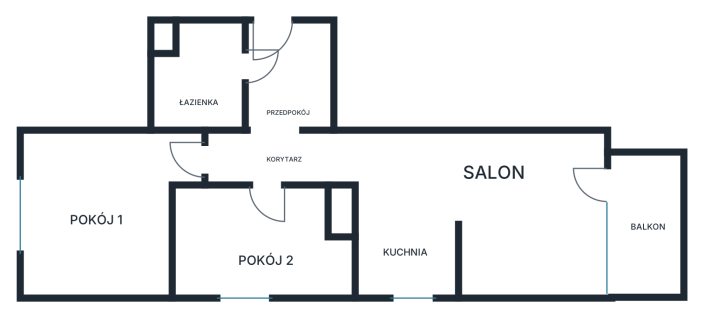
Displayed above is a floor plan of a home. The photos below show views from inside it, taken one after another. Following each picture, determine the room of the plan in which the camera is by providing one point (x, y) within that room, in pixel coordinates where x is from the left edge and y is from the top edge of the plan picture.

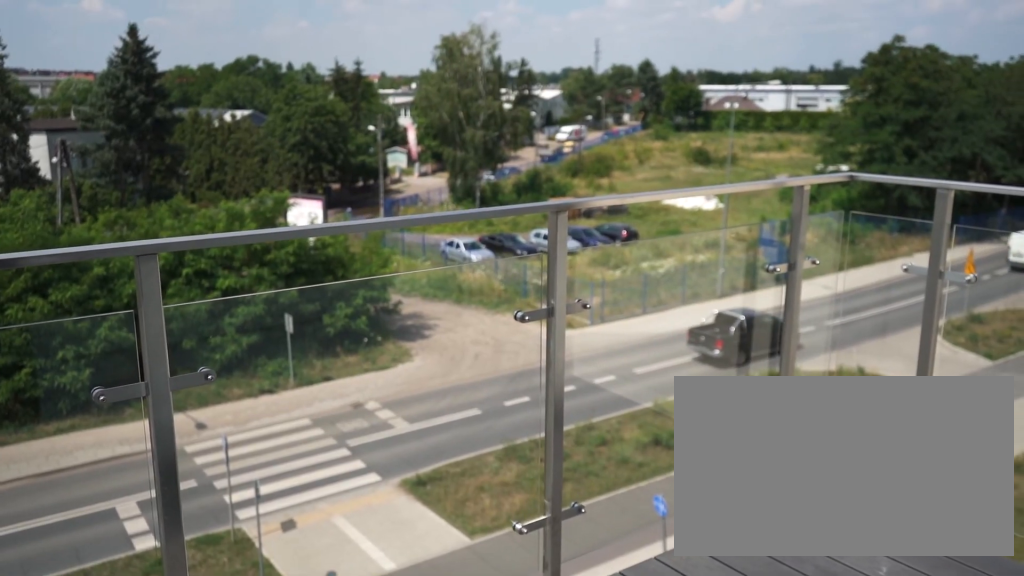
(648, 247)
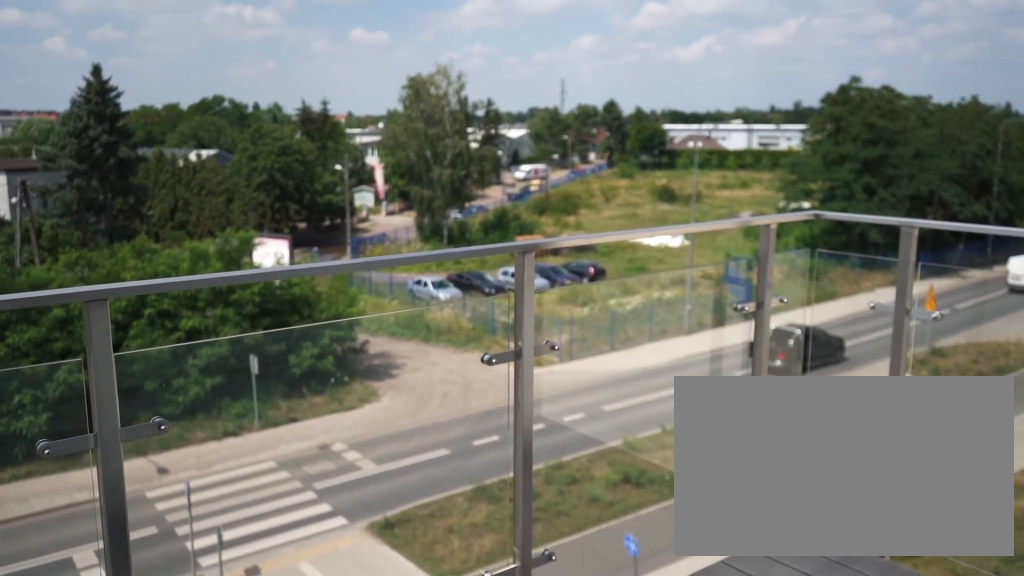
(648, 247)
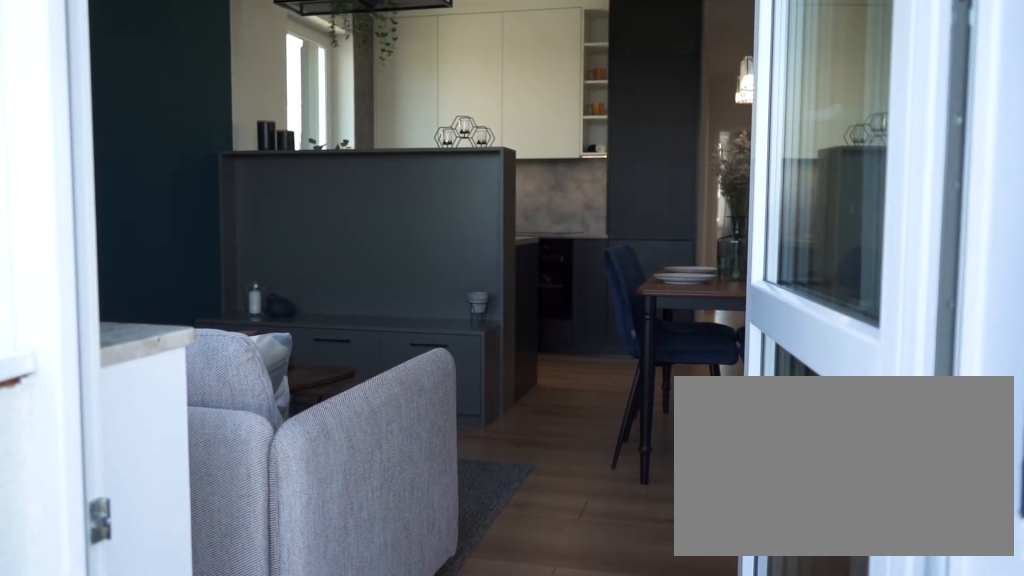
(488, 211)
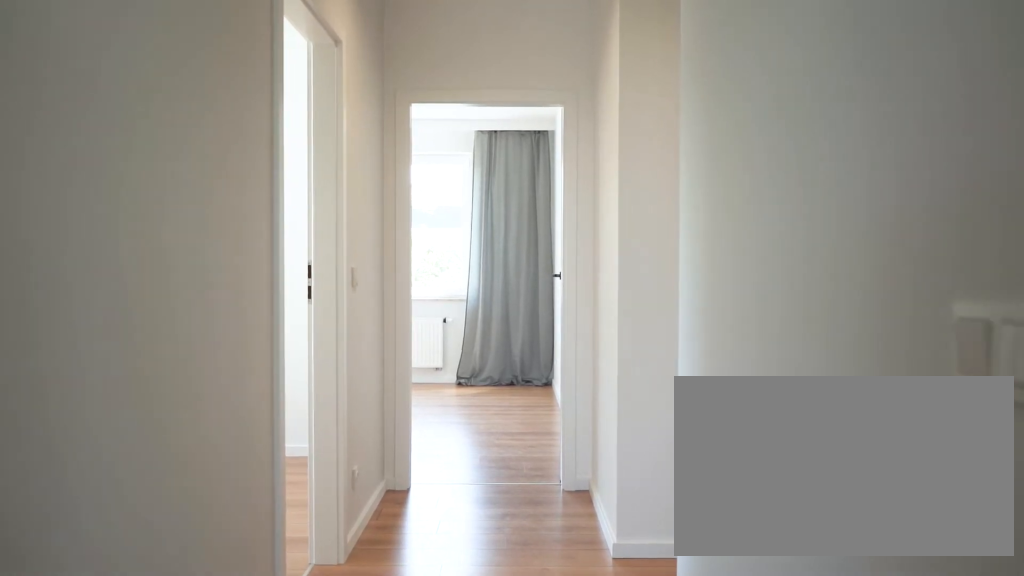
(281, 158)
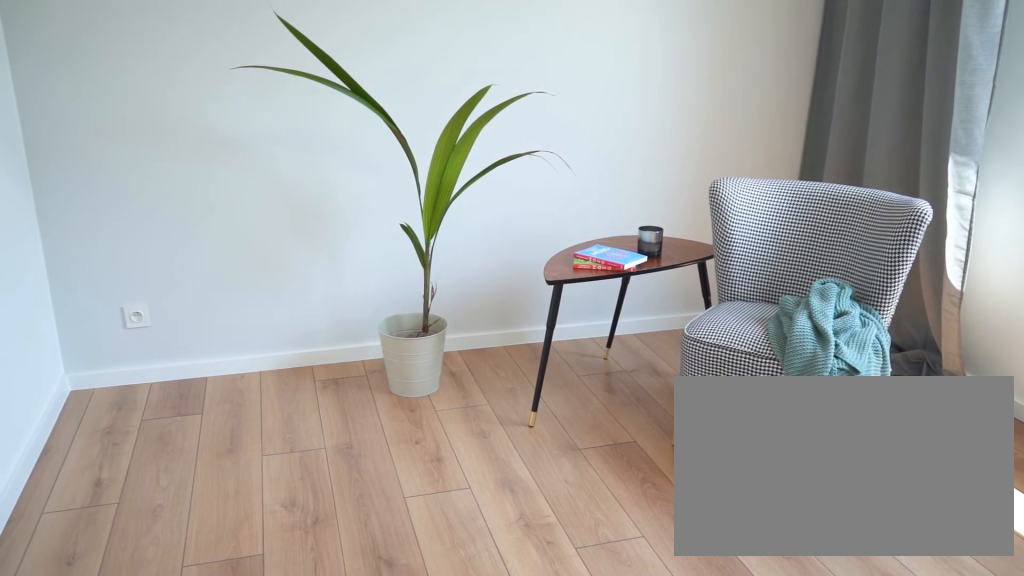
(107, 215)
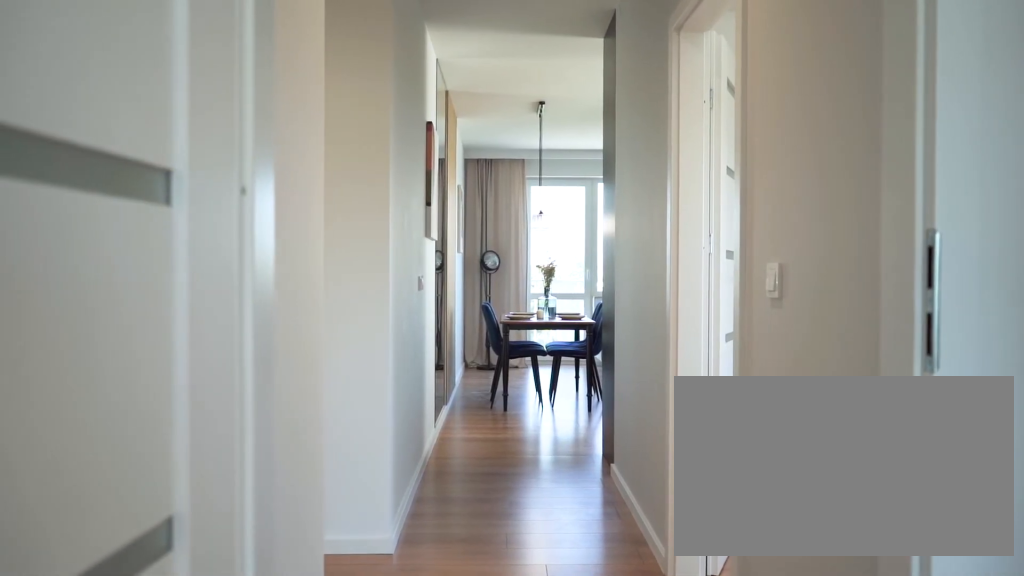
(281, 158)
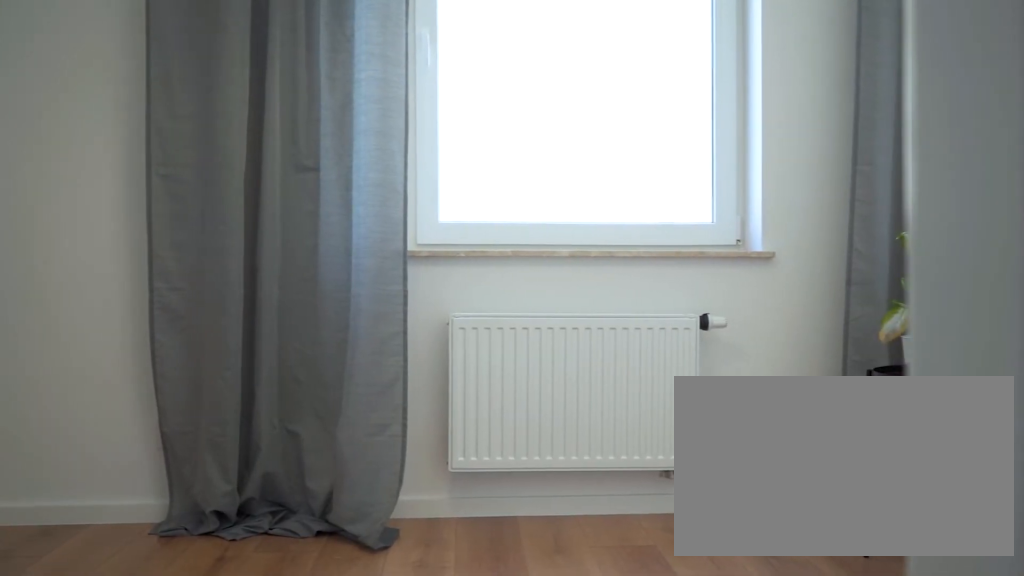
(289, 252)
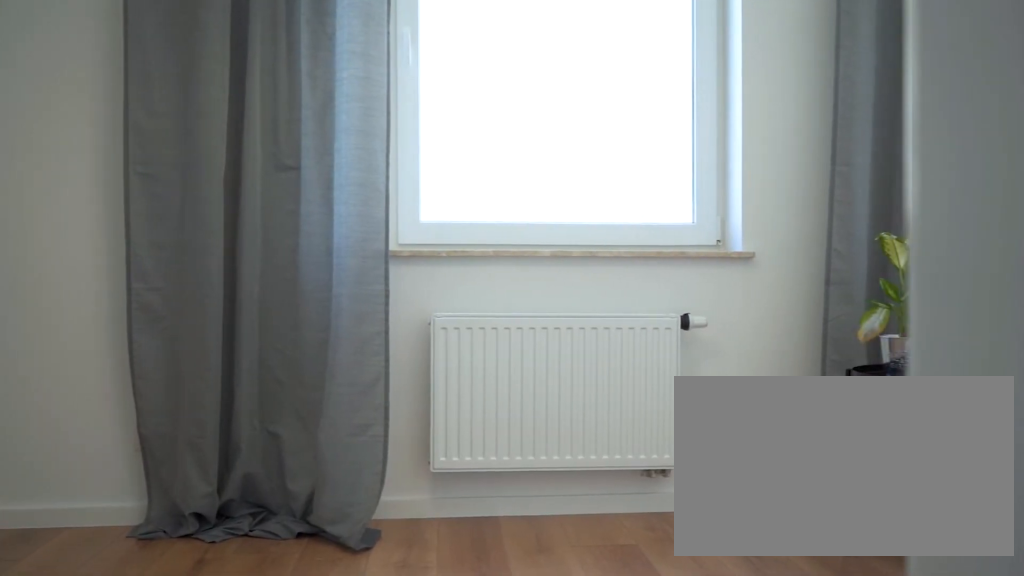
(289, 252)
